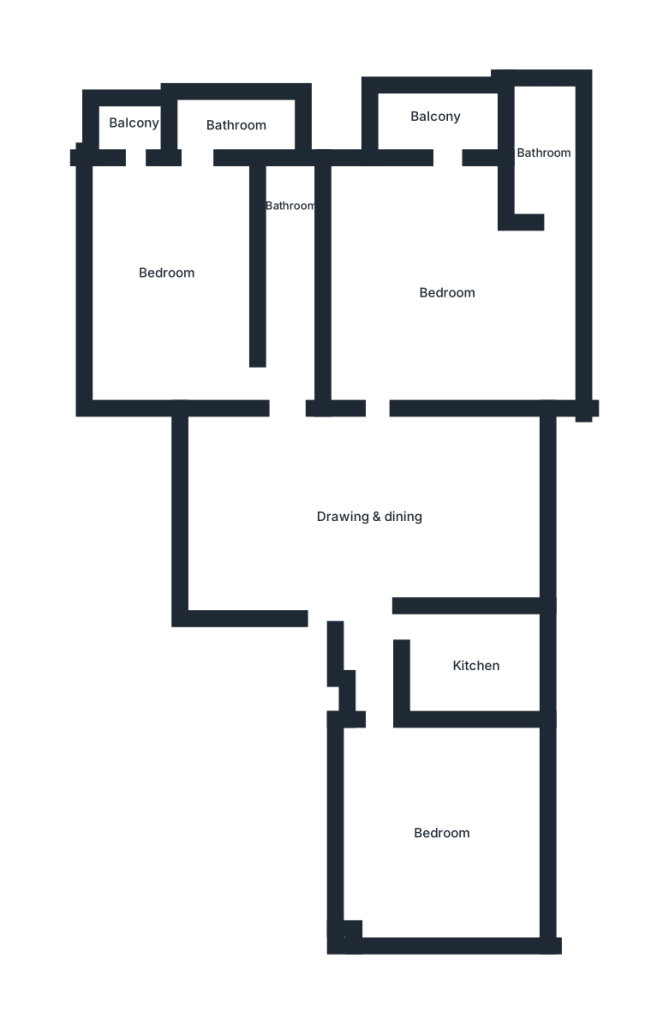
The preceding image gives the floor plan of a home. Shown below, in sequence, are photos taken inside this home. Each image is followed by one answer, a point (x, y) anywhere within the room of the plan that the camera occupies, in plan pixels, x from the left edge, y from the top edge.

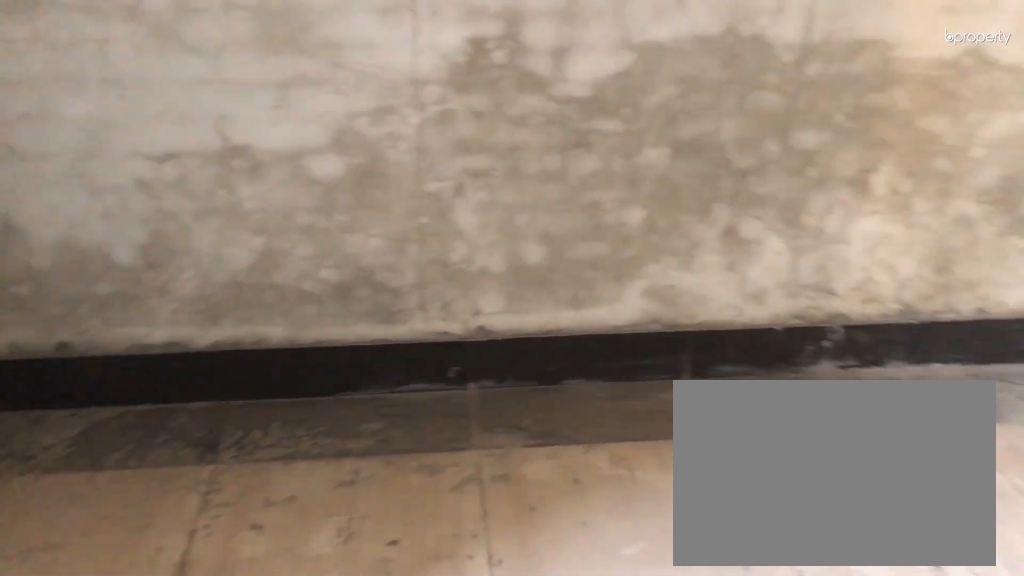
(167, 271)
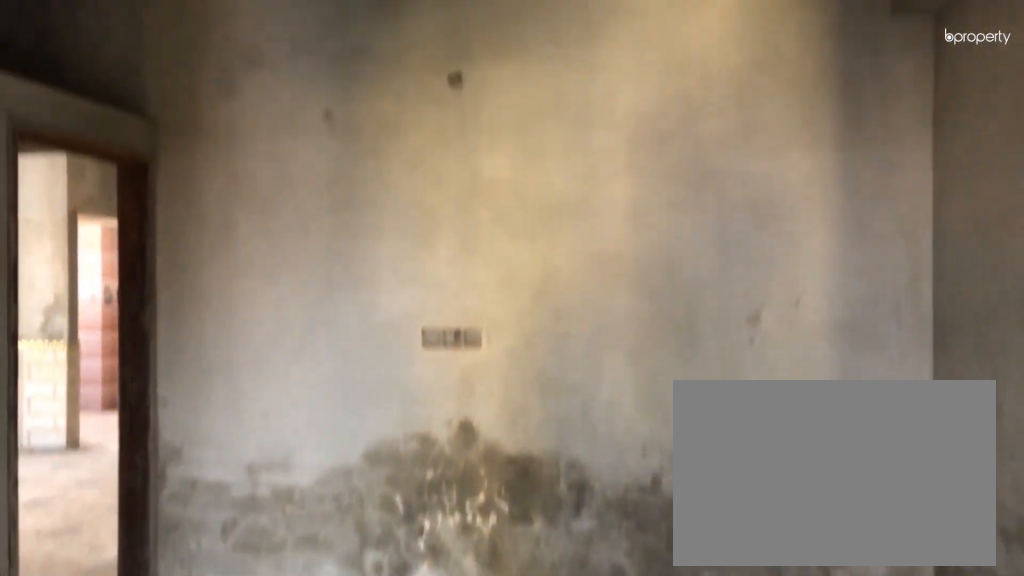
(167, 271)
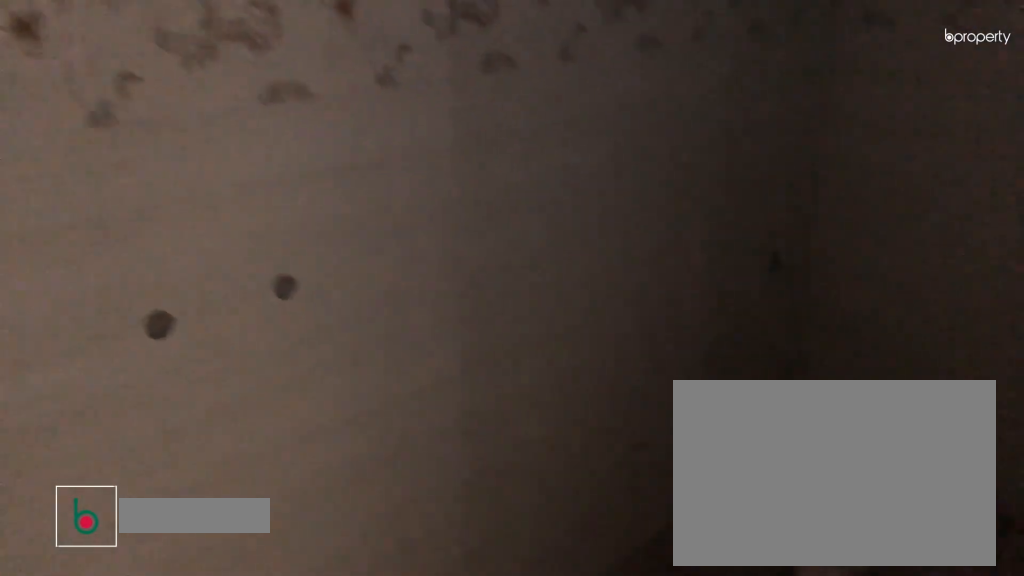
(241, 122)
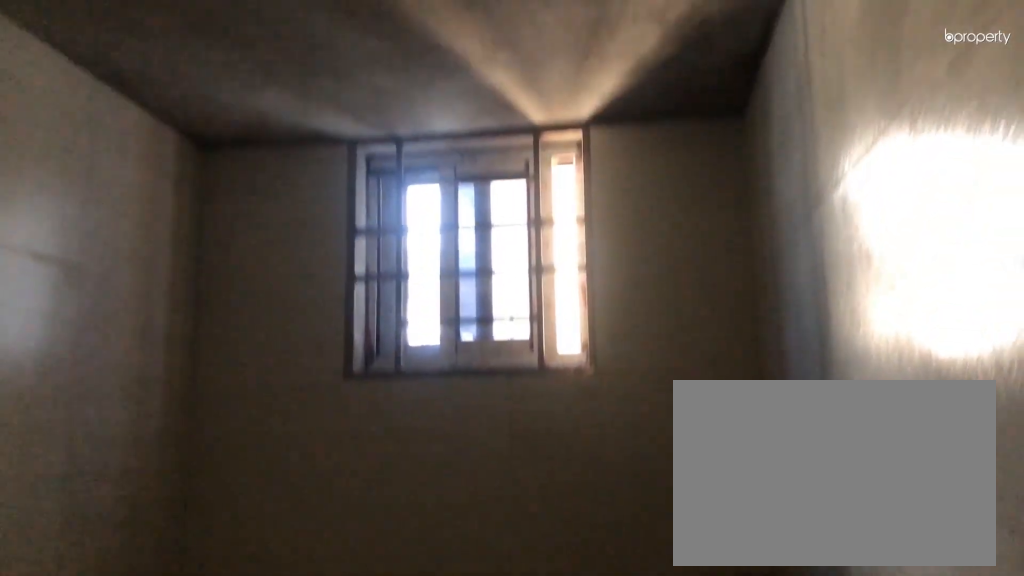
(241, 122)
